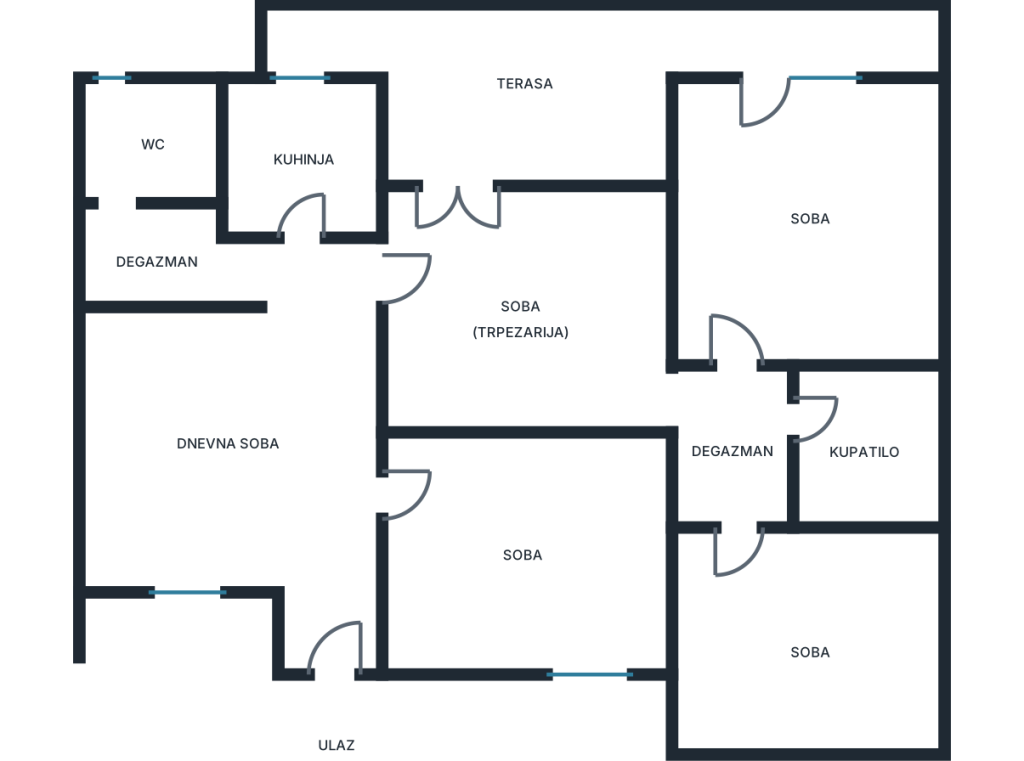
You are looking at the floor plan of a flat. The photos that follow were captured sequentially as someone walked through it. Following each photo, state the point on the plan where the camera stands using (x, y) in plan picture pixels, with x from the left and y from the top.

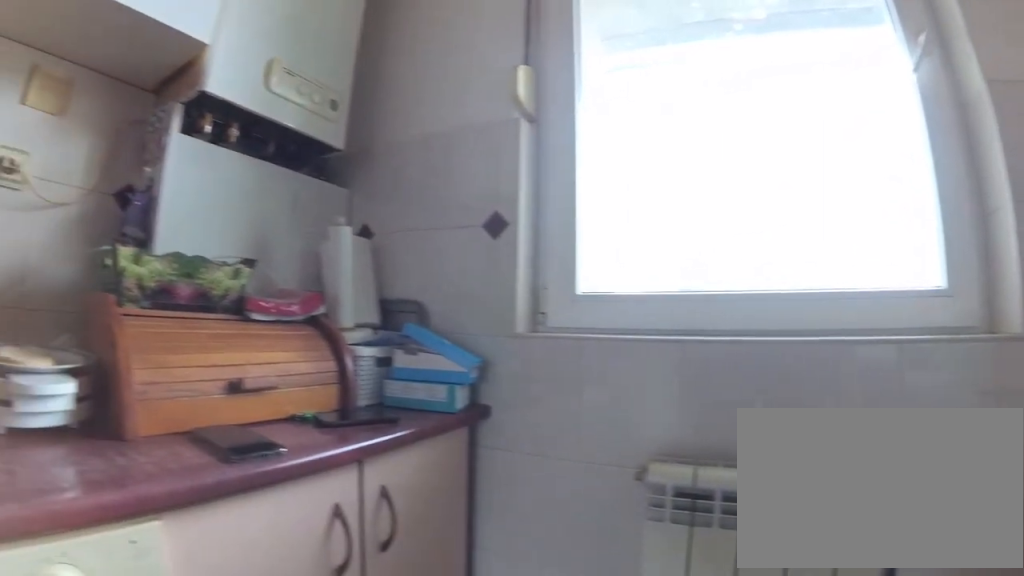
(304, 153)
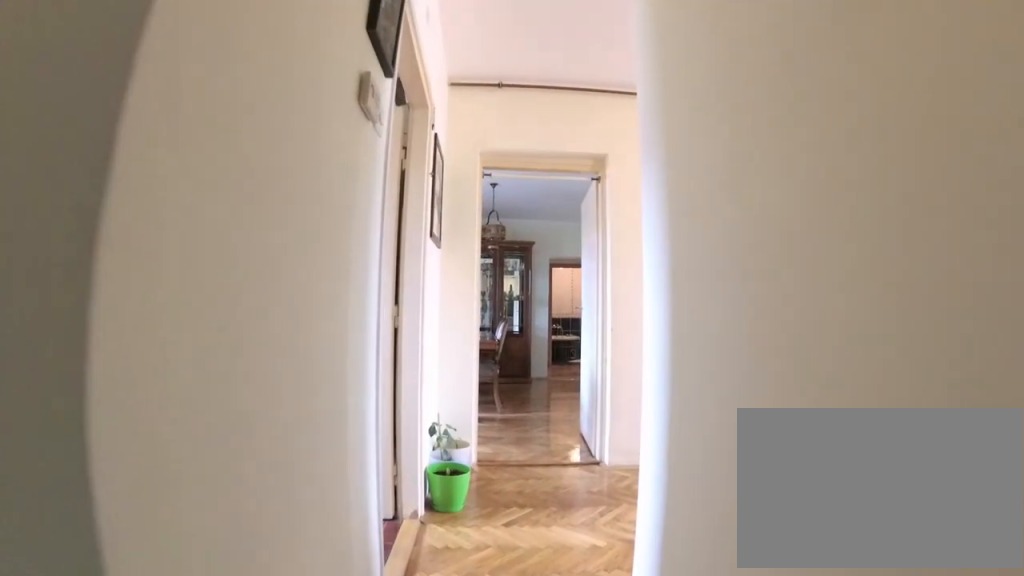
(140, 269)
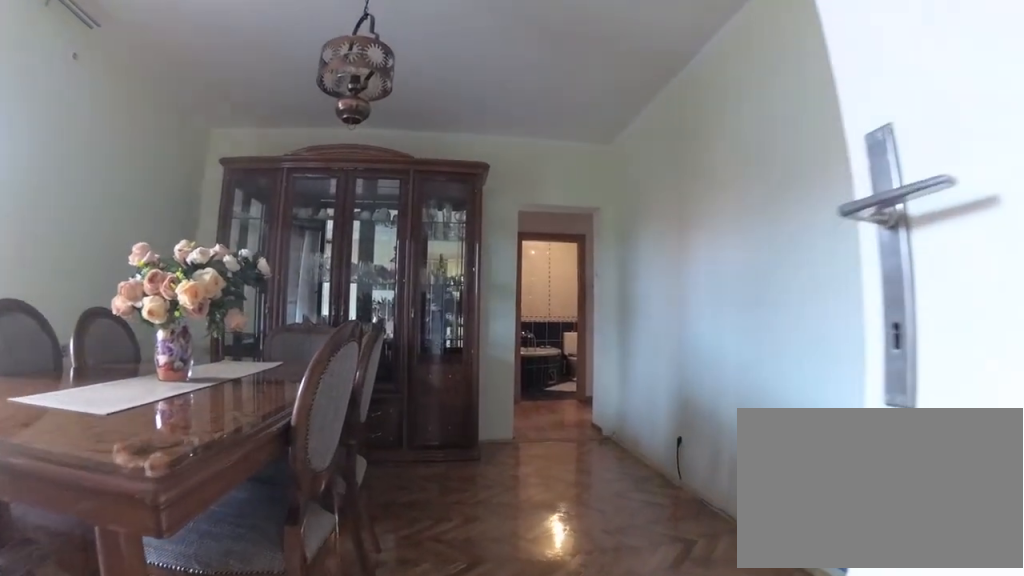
(376, 325)
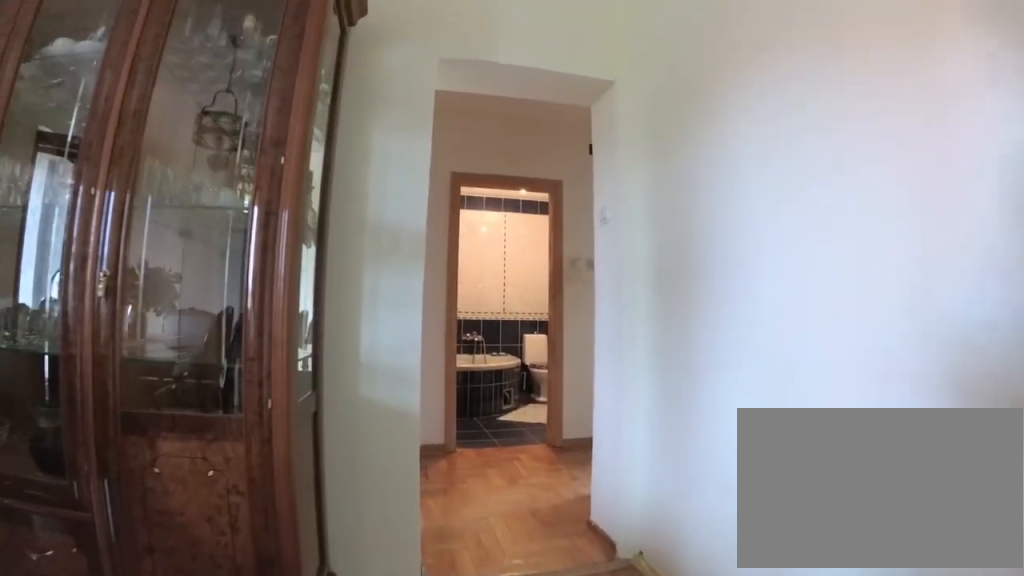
(497, 350)
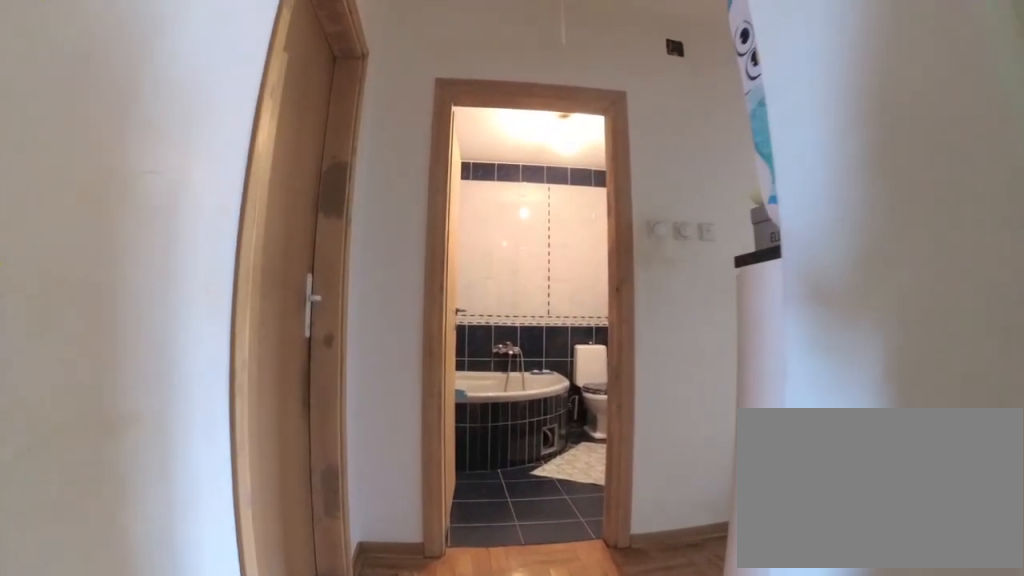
(591, 388)
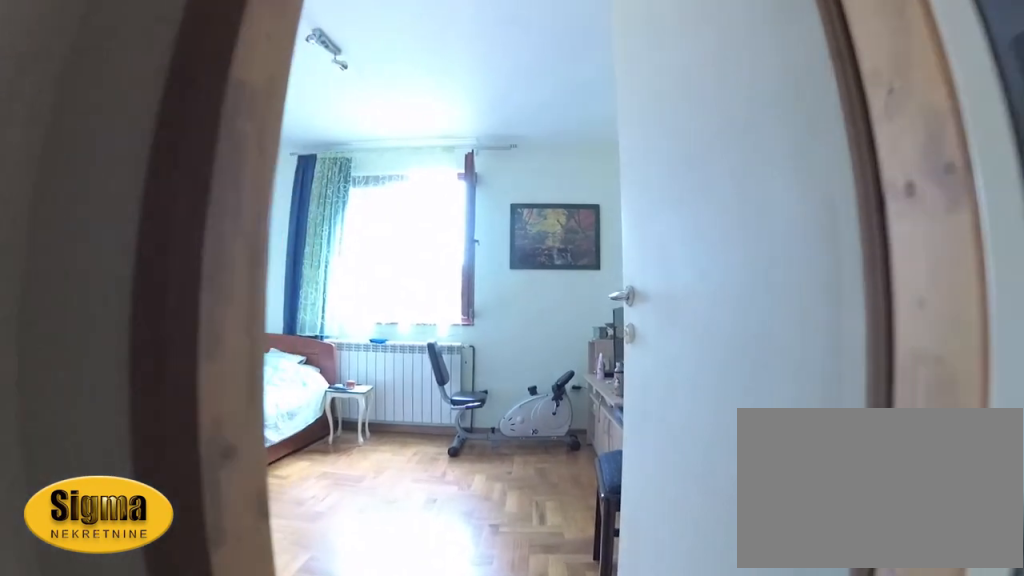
(737, 459)
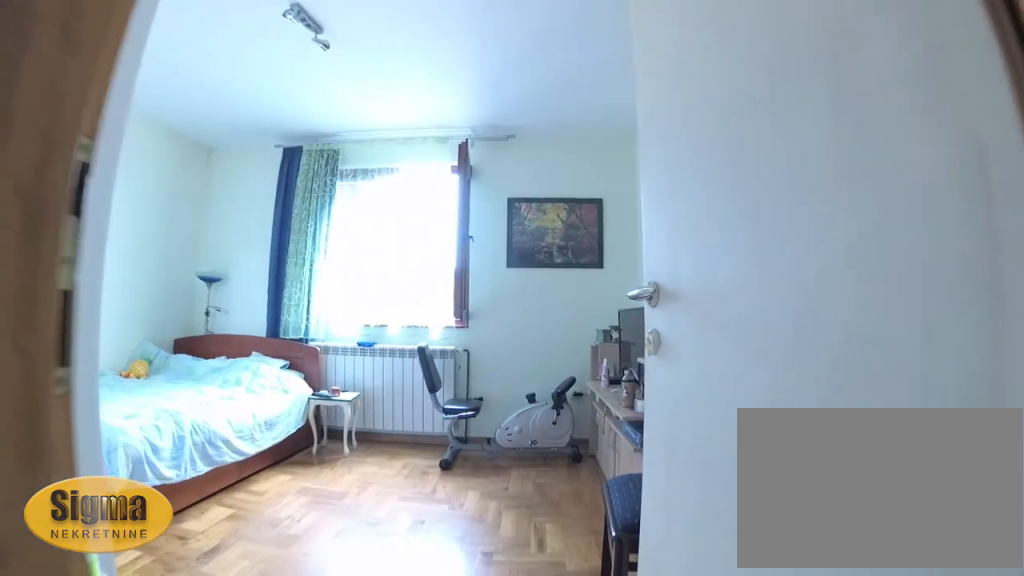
(737, 468)
